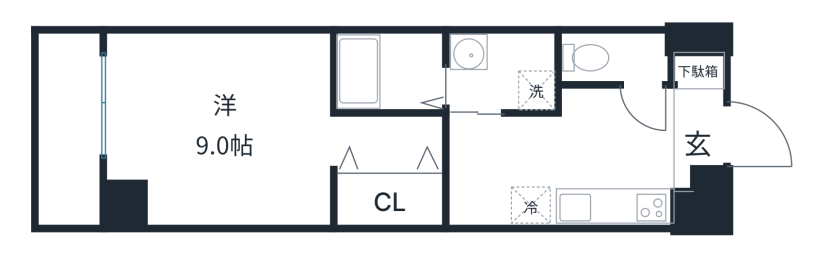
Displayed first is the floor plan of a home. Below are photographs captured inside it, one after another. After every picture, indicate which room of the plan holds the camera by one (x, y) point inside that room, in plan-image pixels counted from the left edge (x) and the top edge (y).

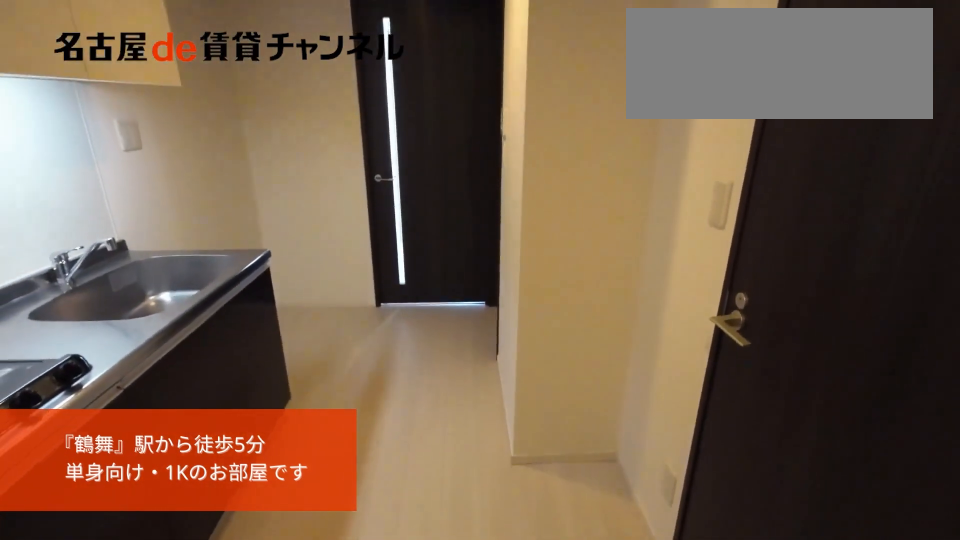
(698, 123)
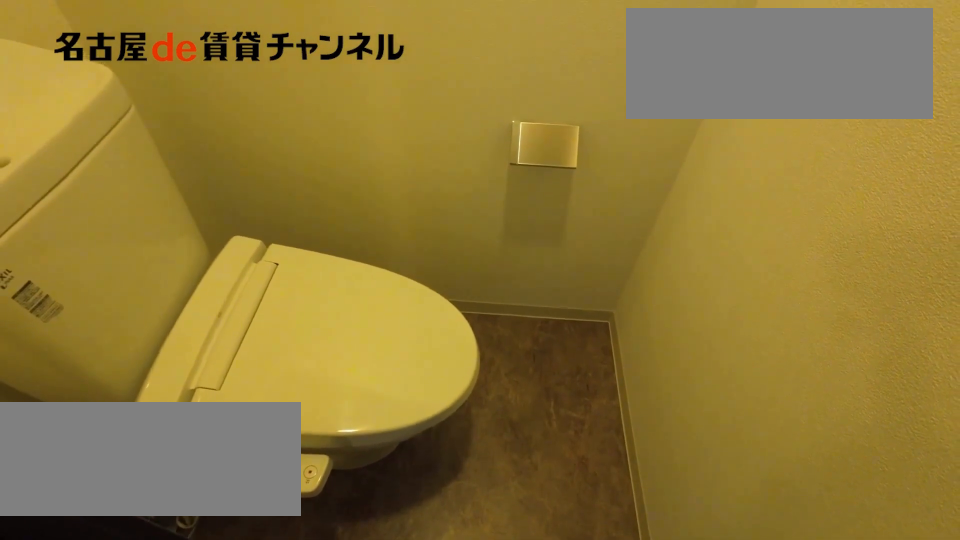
(615, 58)
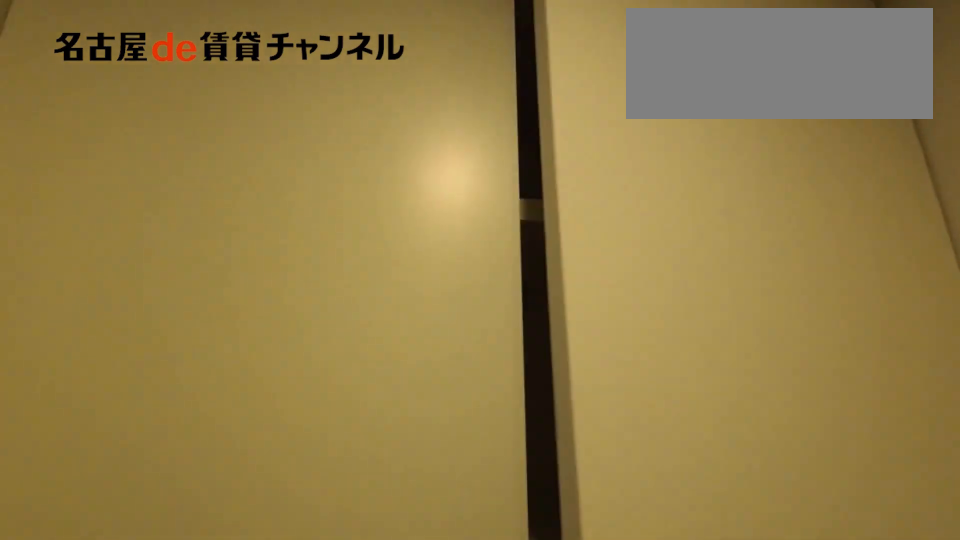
(615, 58)
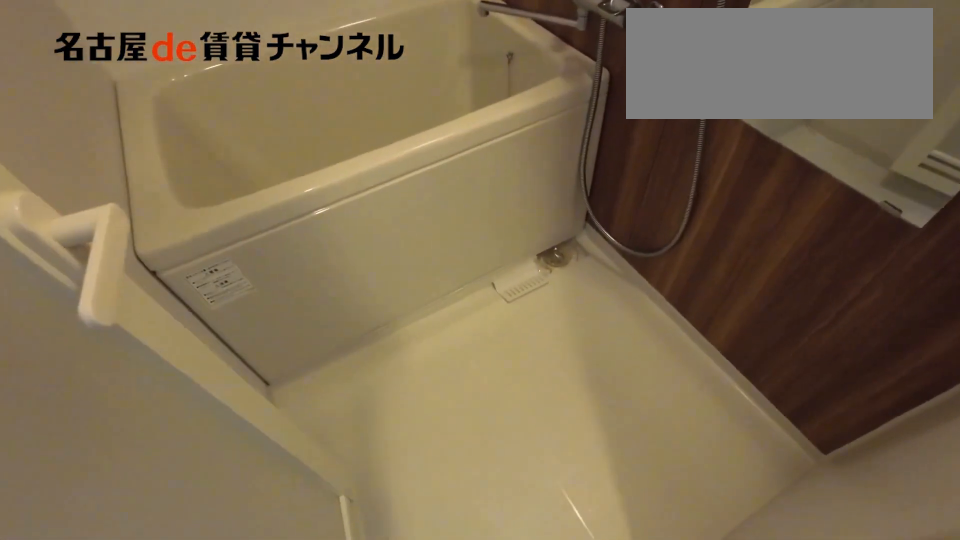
(389, 71)
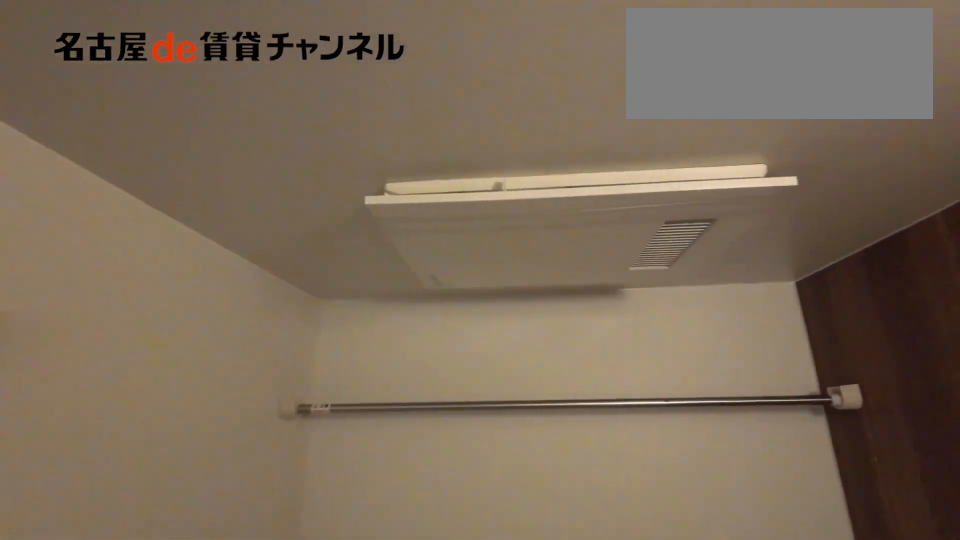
(389, 71)
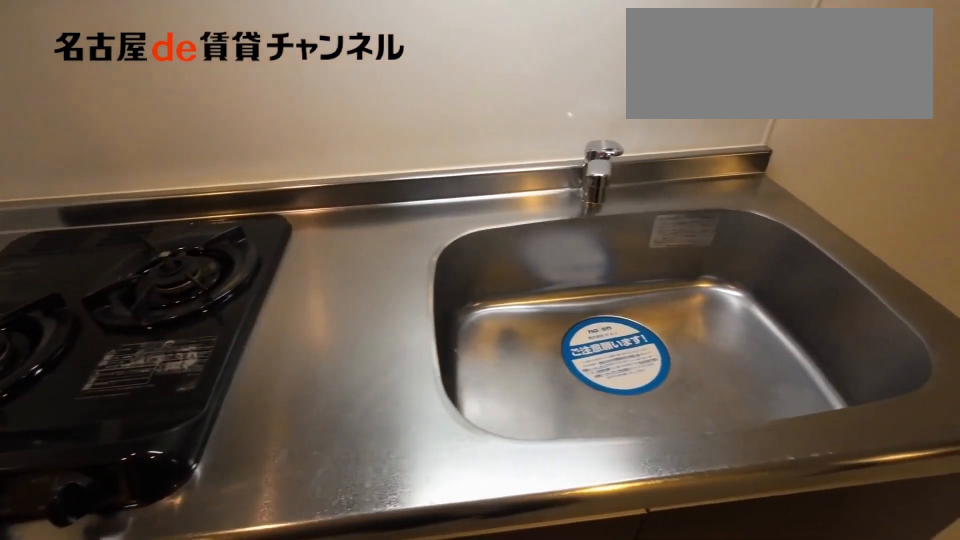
(594, 205)
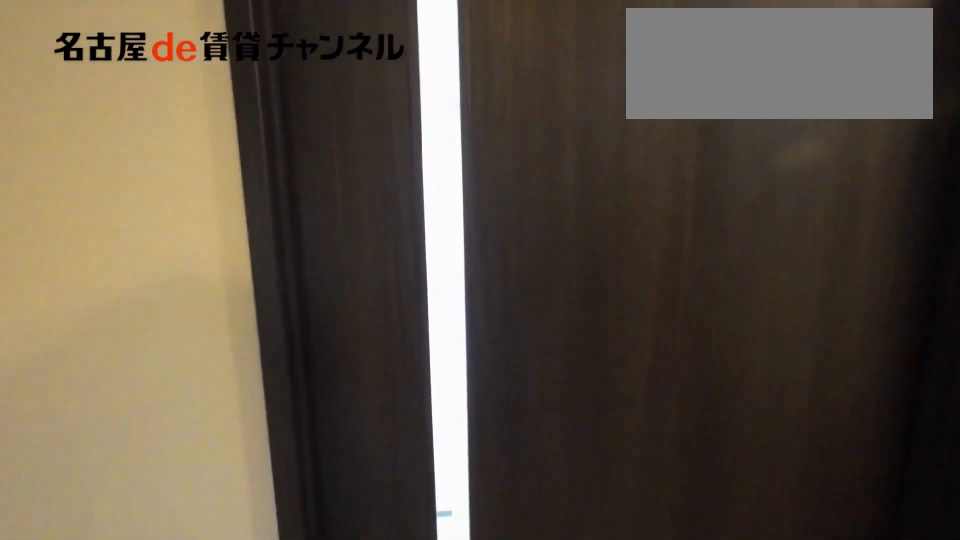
(594, 205)
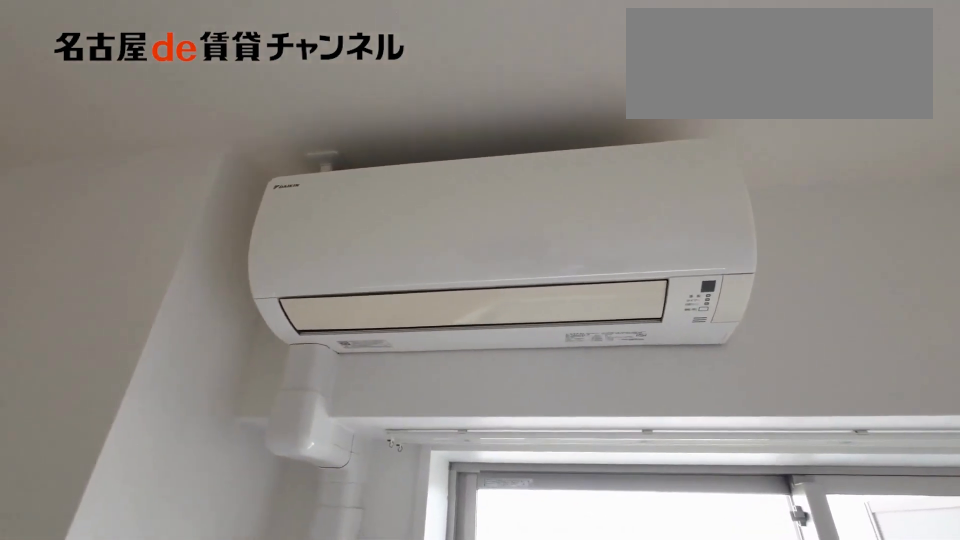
(215, 129)
